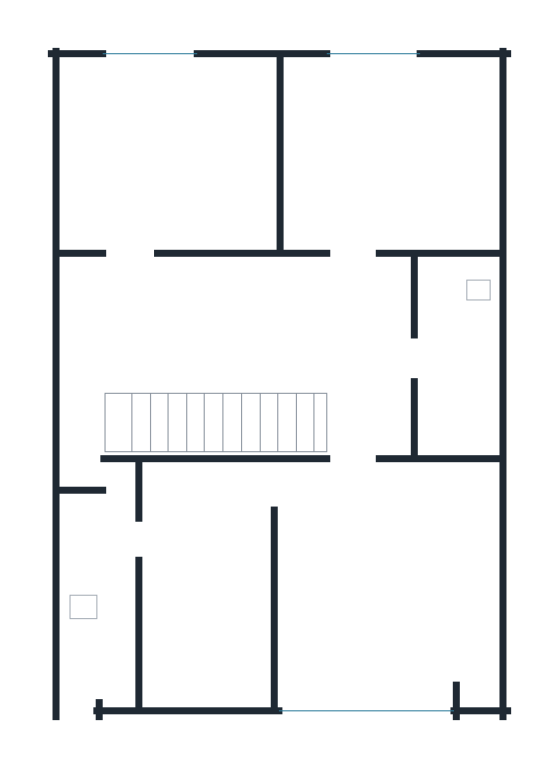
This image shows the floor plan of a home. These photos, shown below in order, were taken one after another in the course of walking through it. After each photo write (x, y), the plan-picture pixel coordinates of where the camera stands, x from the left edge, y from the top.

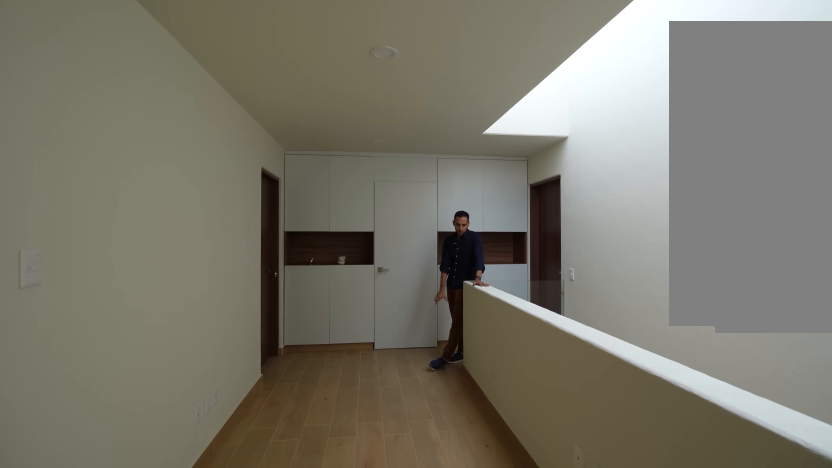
(86, 361)
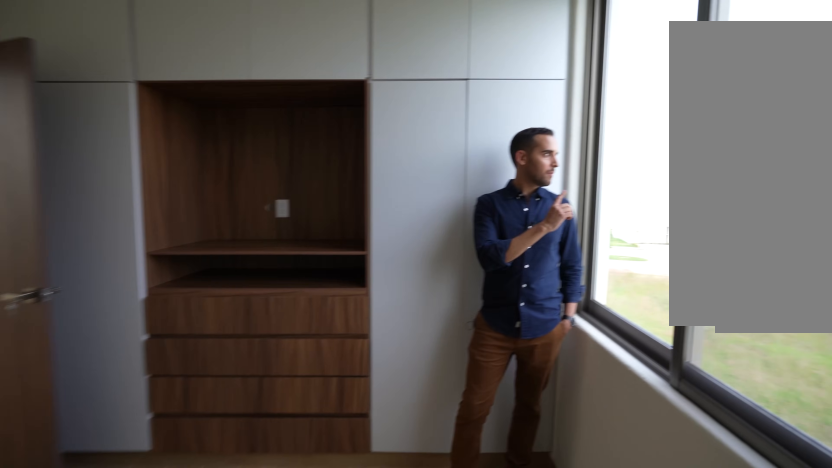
(244, 104)
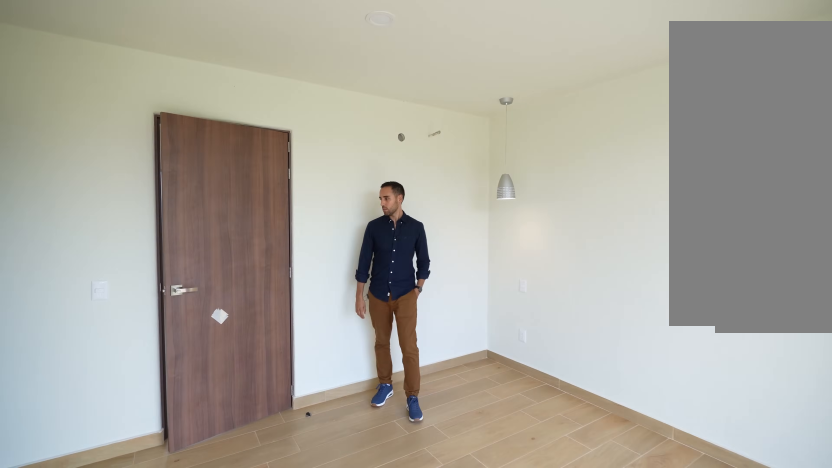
(302, 681)
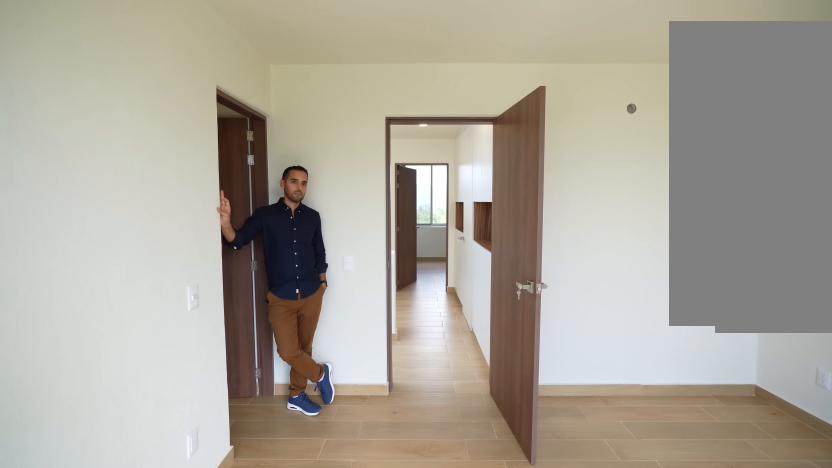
(345, 688)
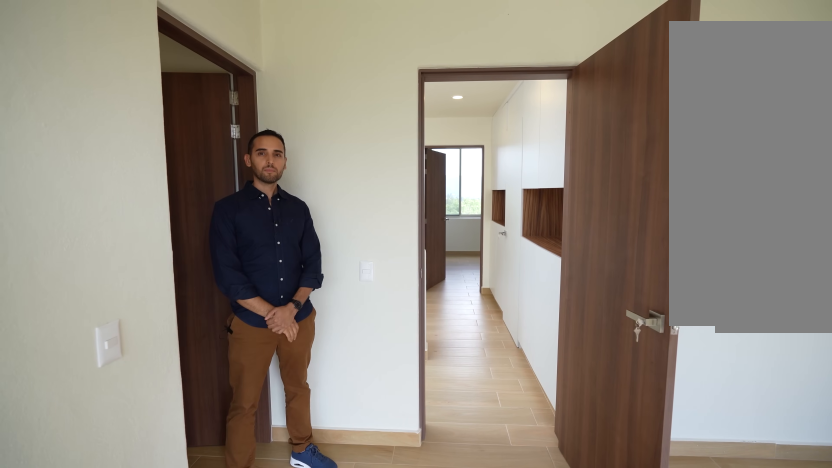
(355, 628)
